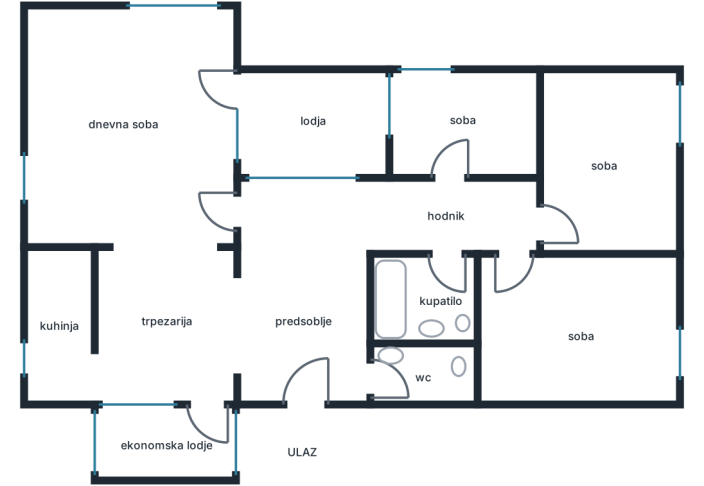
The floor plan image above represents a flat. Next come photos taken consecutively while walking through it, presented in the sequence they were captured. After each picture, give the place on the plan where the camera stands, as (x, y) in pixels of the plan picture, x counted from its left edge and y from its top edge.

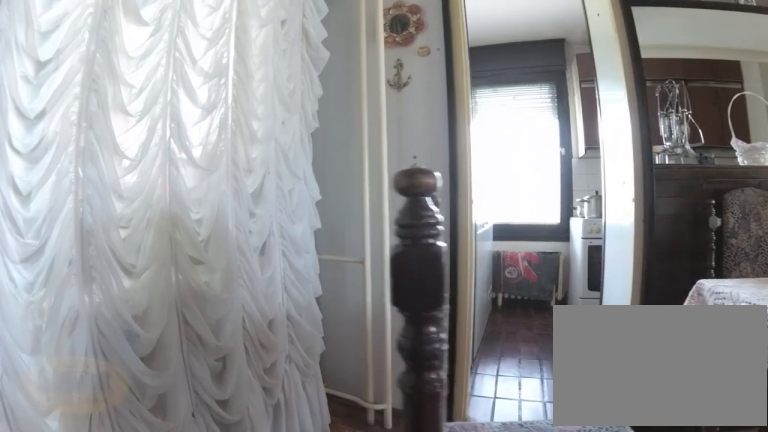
(204, 358)
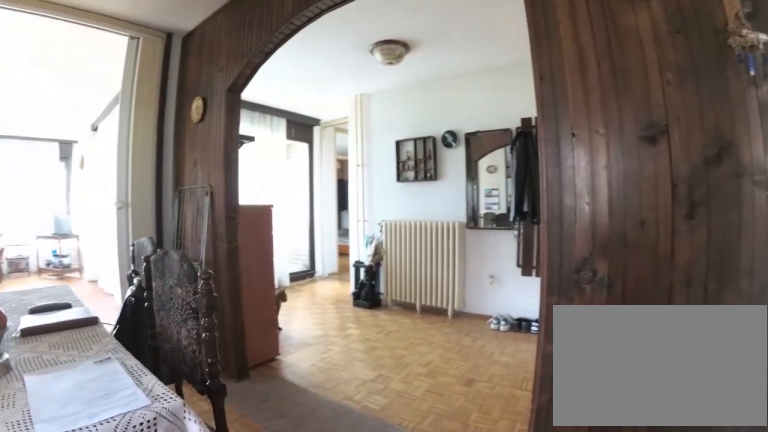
(152, 391)
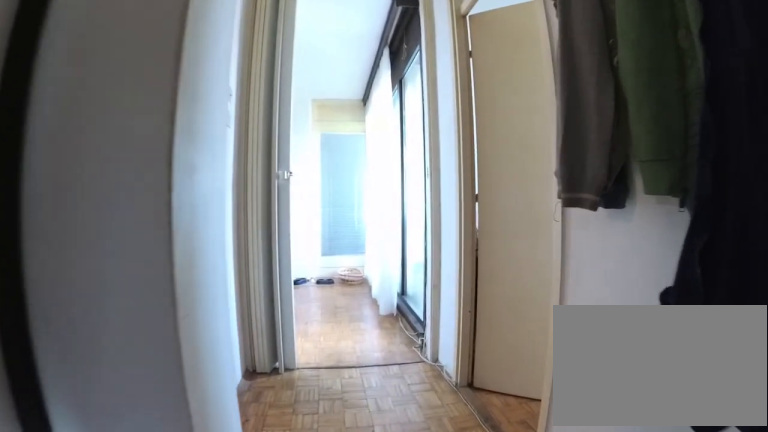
(525, 219)
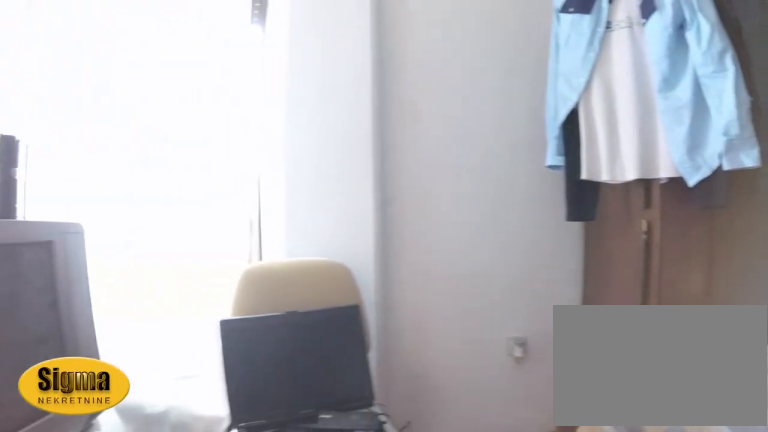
(495, 159)
